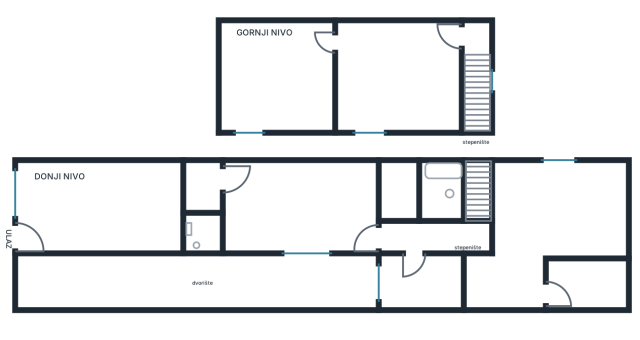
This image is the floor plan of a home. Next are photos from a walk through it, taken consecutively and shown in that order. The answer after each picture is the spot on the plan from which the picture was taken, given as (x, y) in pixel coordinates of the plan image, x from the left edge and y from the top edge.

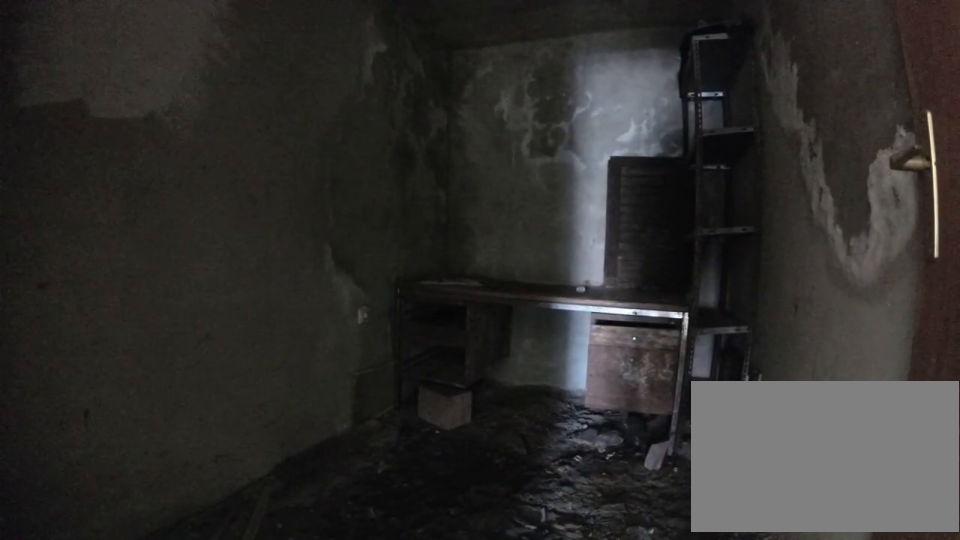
(564, 279)
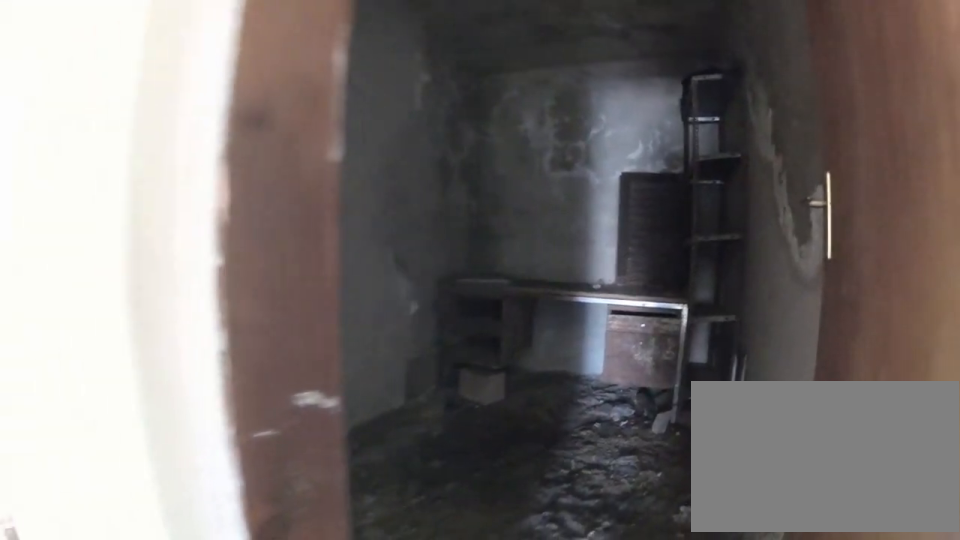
(544, 289)
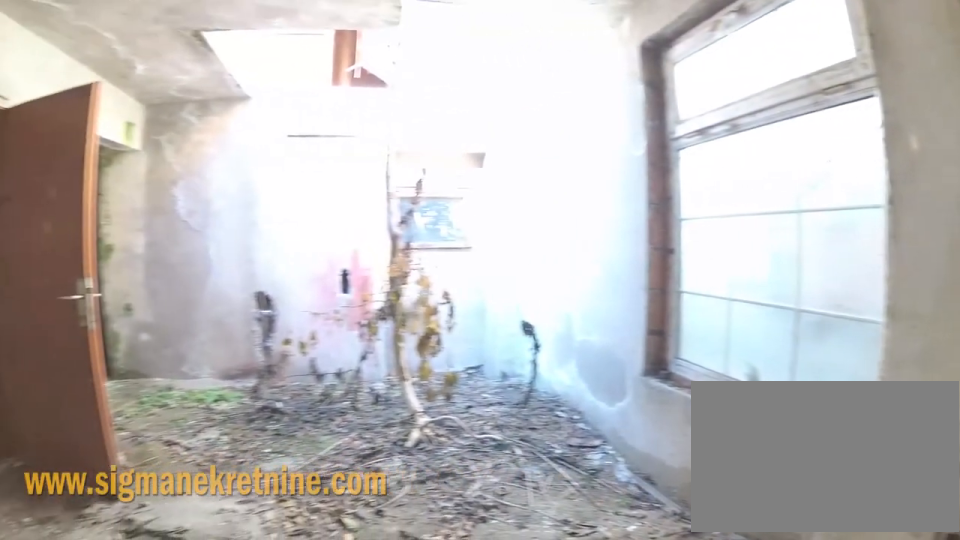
(565, 220)
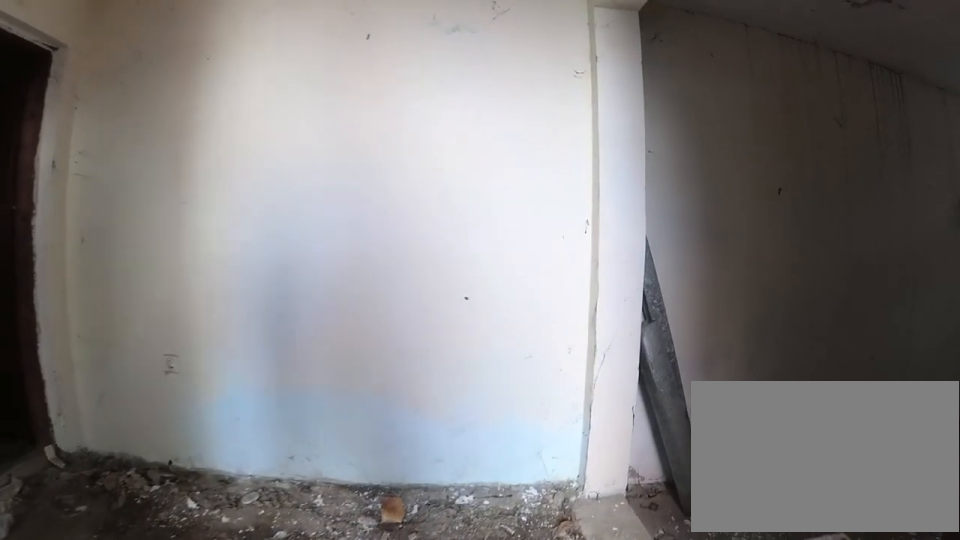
(528, 236)
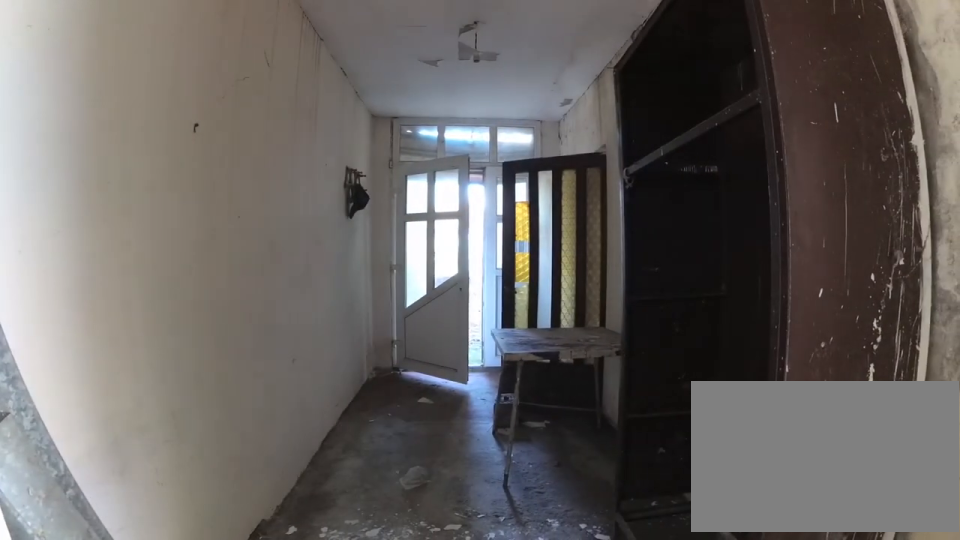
(530, 279)
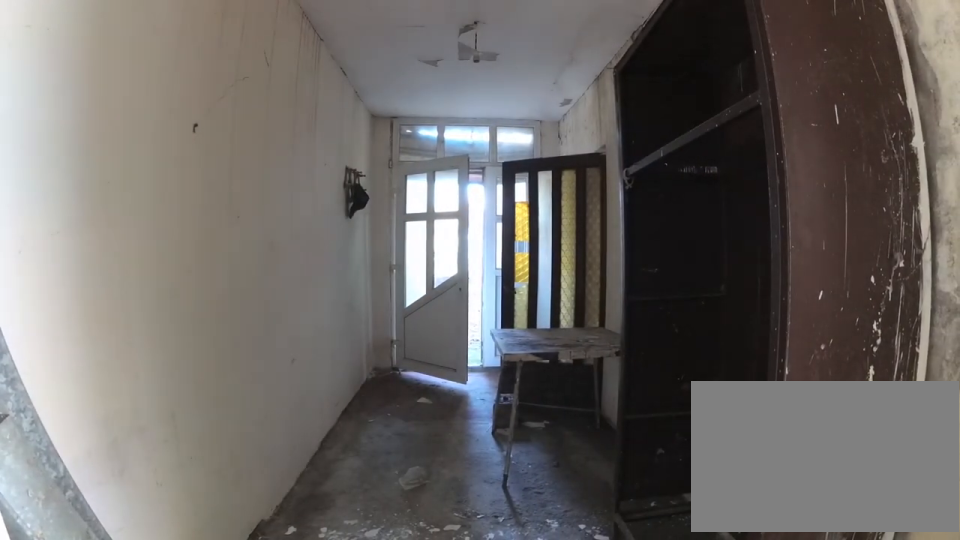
(524, 281)
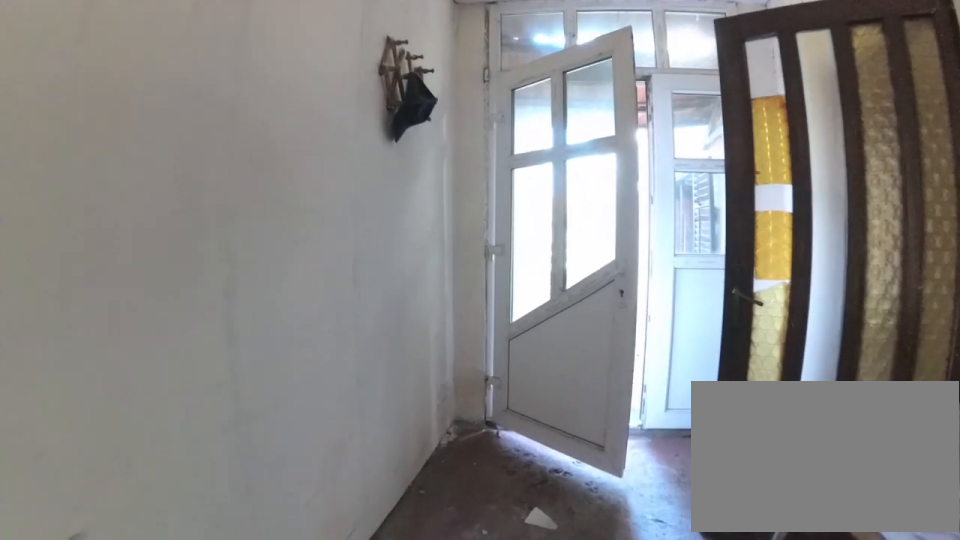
(471, 285)
